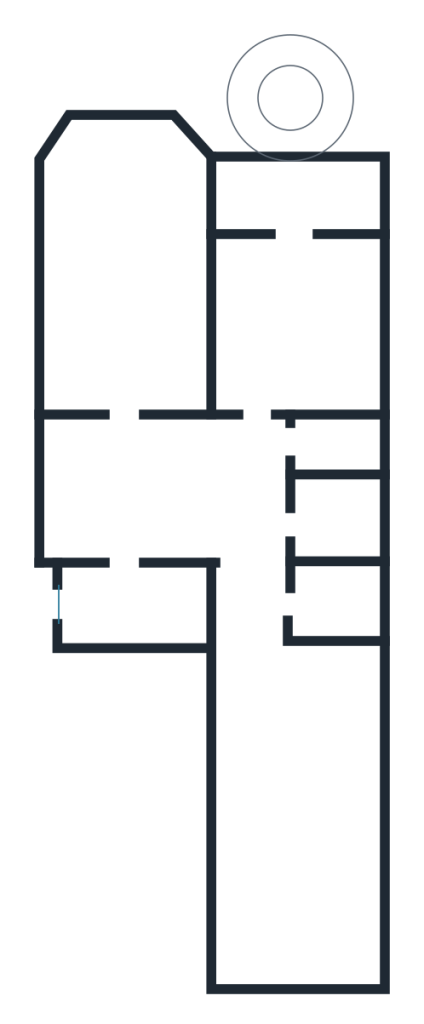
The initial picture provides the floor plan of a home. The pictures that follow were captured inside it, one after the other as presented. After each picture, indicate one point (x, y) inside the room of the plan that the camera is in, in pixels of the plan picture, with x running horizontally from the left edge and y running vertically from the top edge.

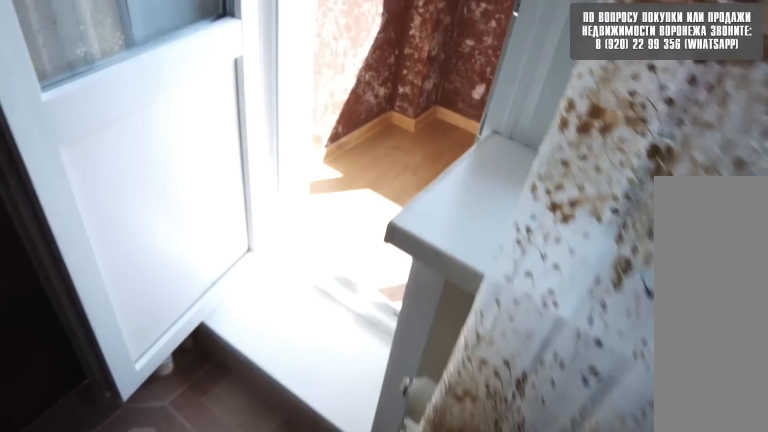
(302, 360)
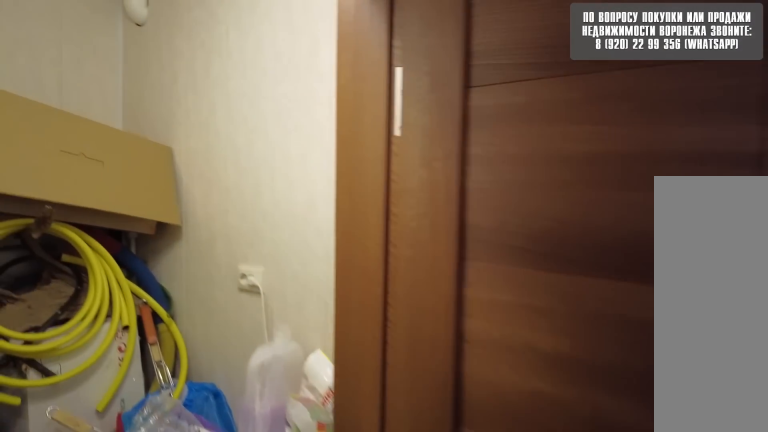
(253, 515)
